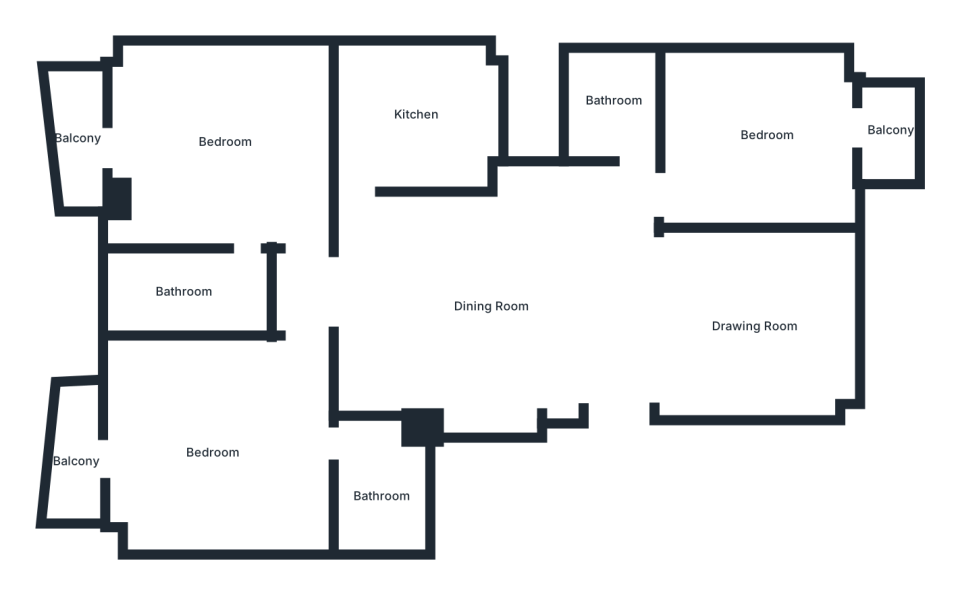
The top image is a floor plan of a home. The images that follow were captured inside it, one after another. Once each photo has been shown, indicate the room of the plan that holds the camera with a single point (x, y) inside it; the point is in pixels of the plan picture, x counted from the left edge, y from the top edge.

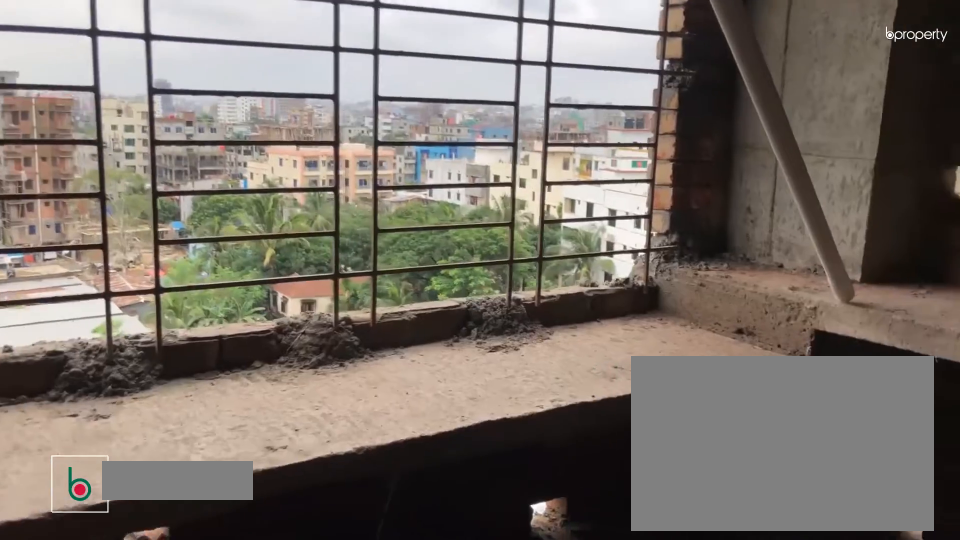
(418, 115)
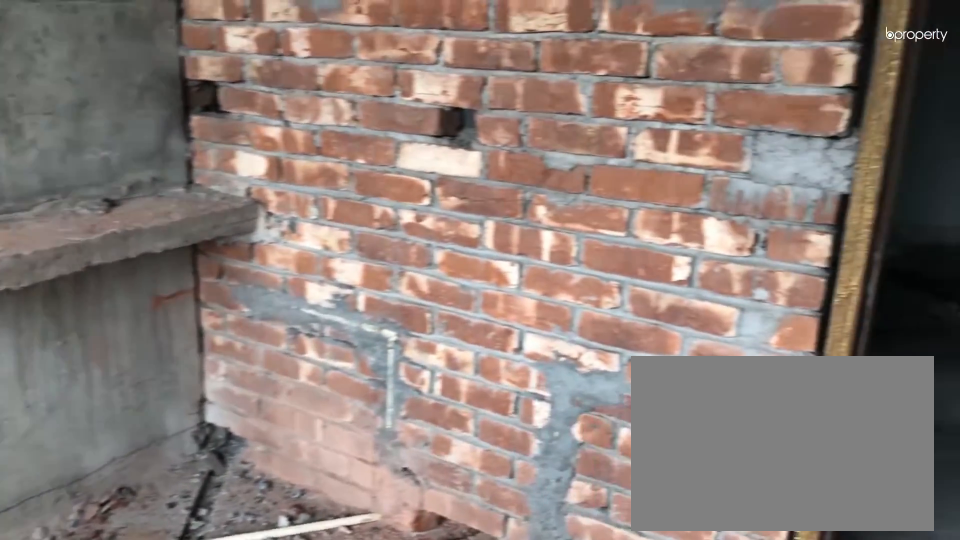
(418, 115)
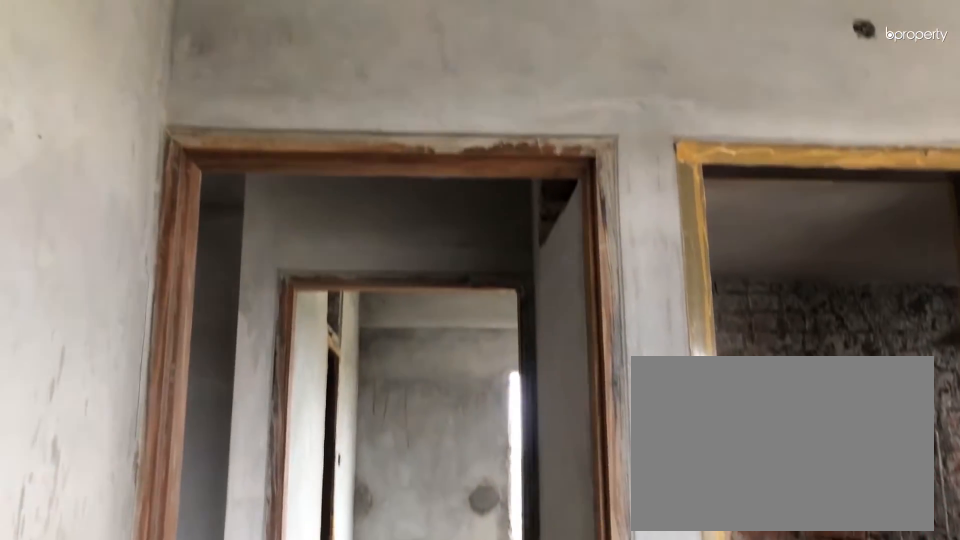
(213, 144)
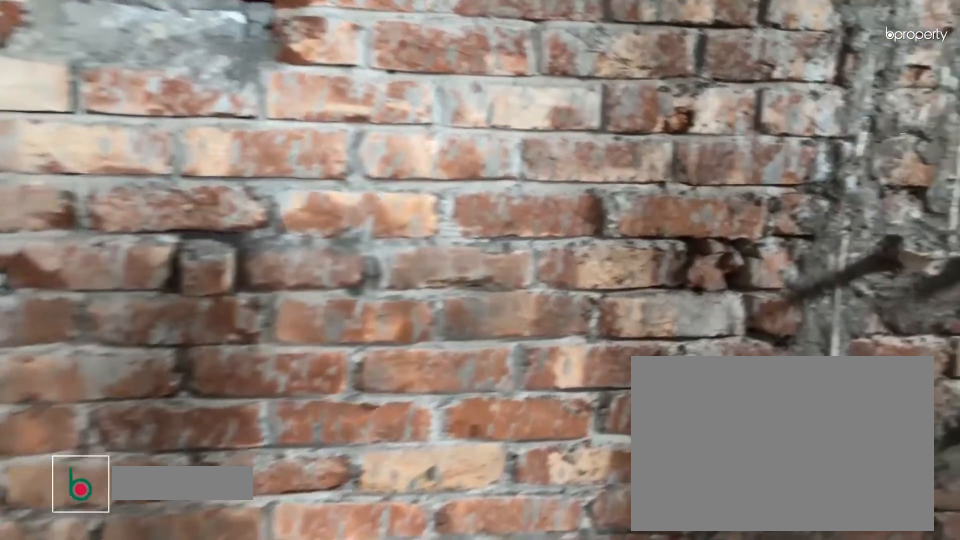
(183, 293)
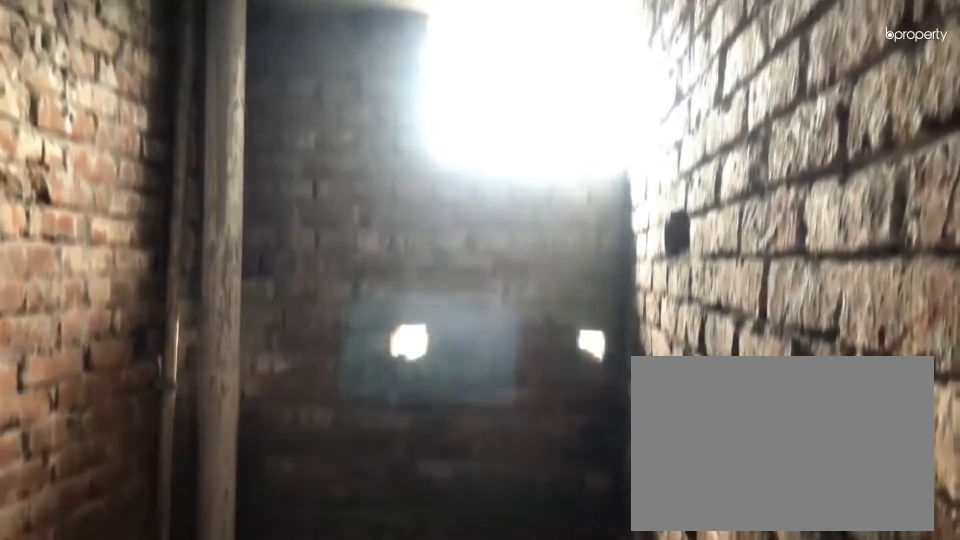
(183, 293)
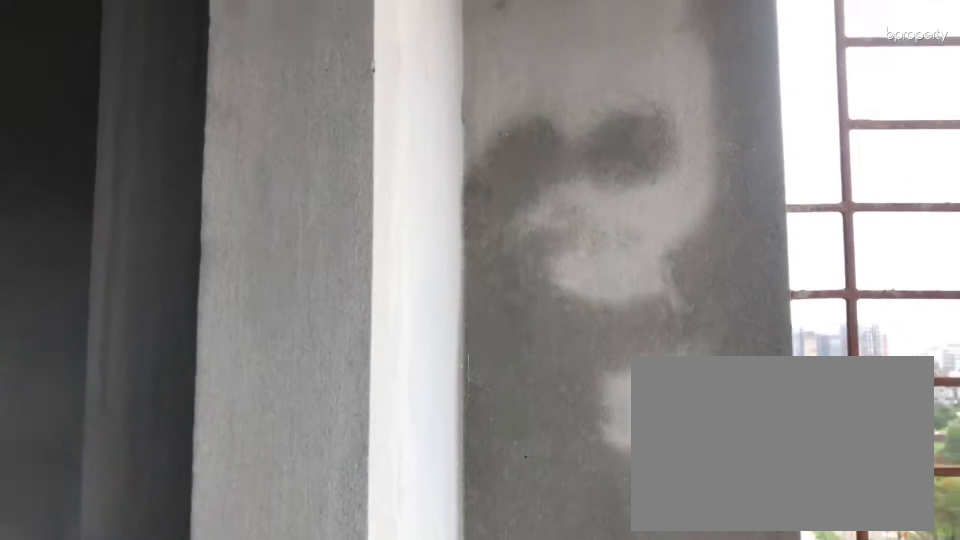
(76, 137)
